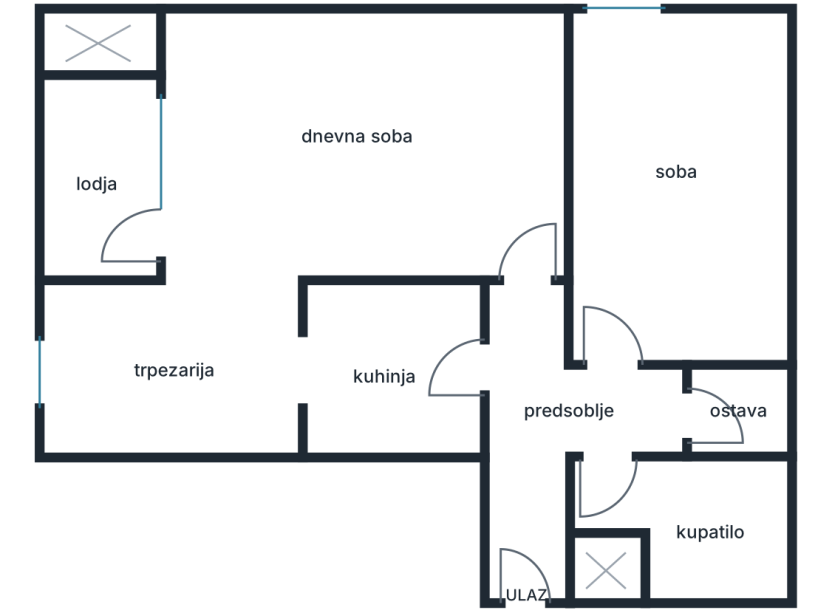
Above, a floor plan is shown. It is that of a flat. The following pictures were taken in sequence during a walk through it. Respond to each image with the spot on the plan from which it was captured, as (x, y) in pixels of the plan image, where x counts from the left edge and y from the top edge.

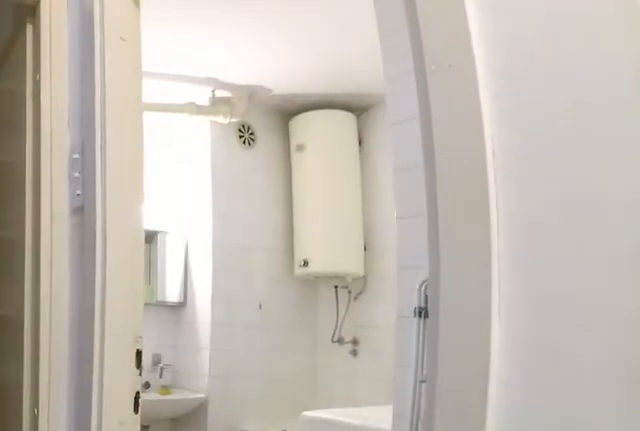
(491, 394)
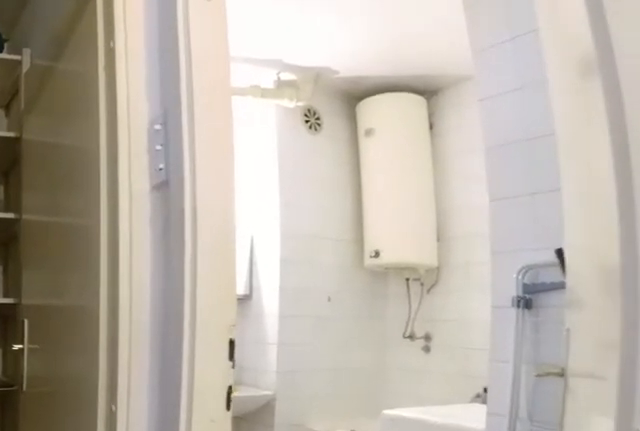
(491, 398)
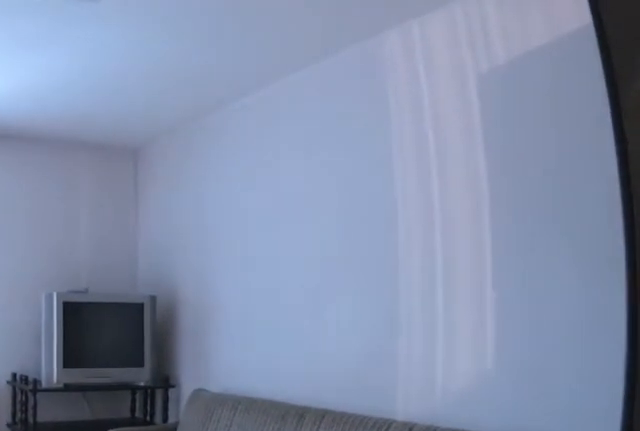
(627, 388)
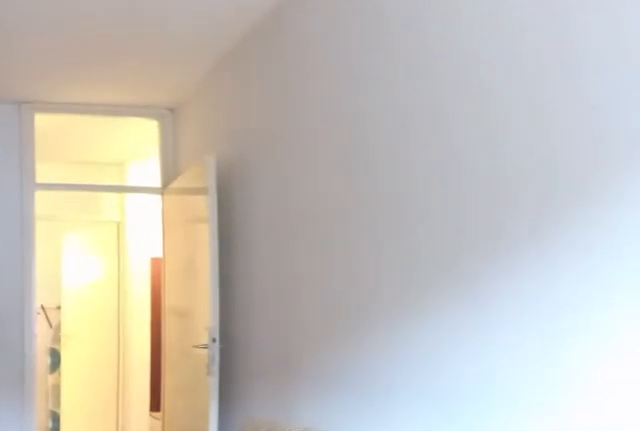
(629, 38)
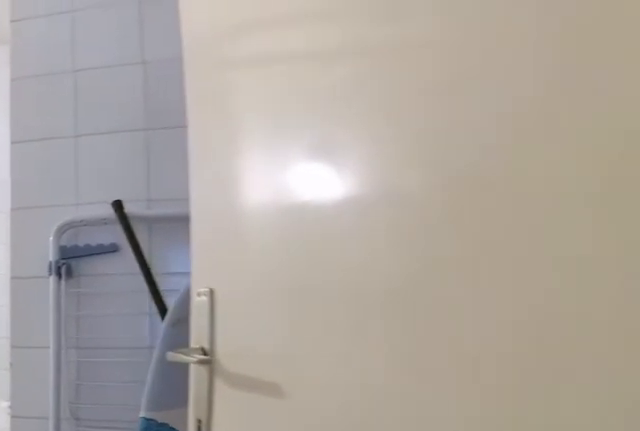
(624, 414)
